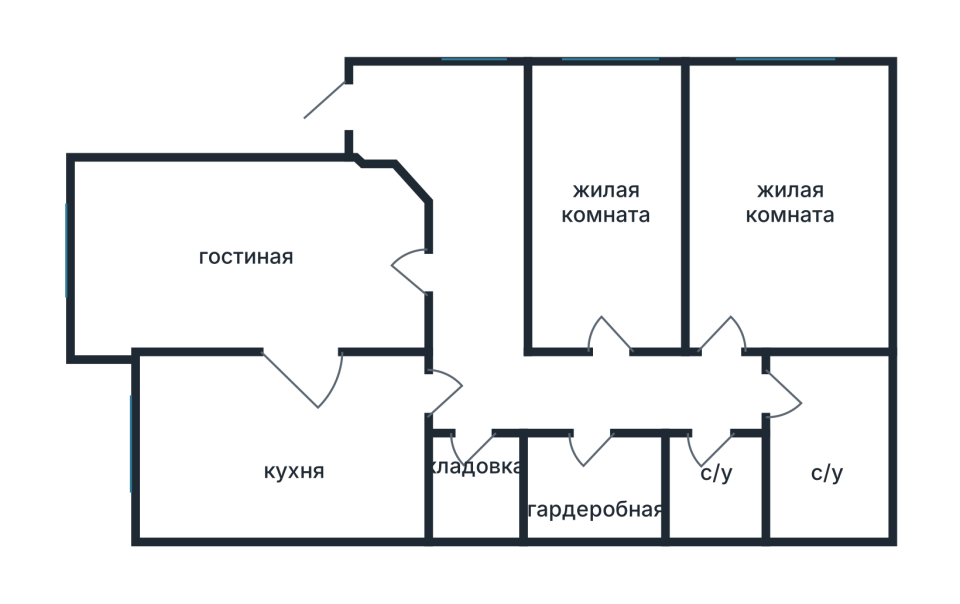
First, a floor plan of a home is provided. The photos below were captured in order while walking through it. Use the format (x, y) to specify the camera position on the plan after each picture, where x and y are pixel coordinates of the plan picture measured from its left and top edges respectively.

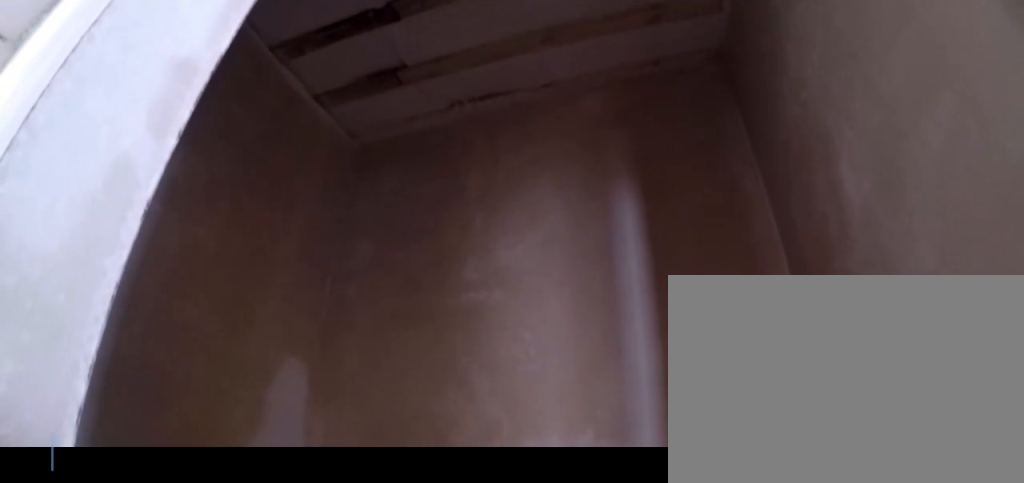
(593, 424)
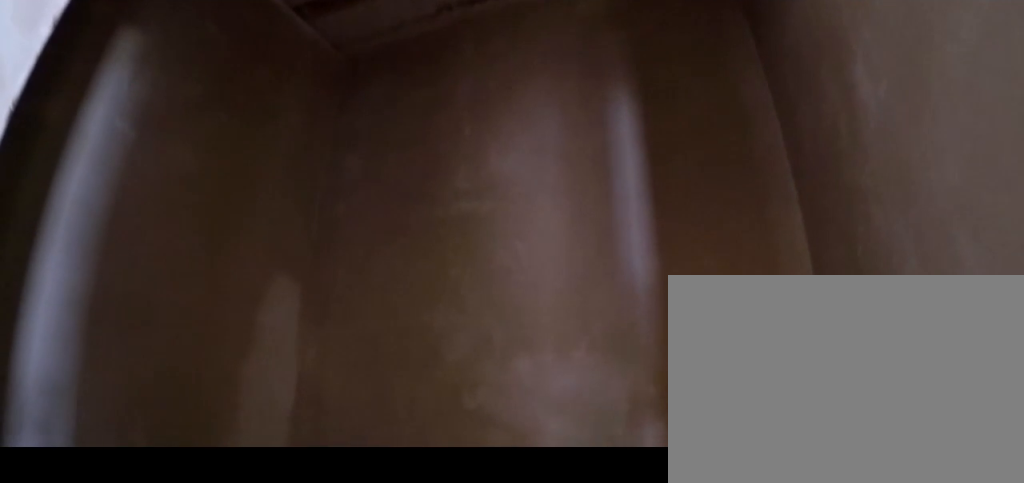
(593, 424)
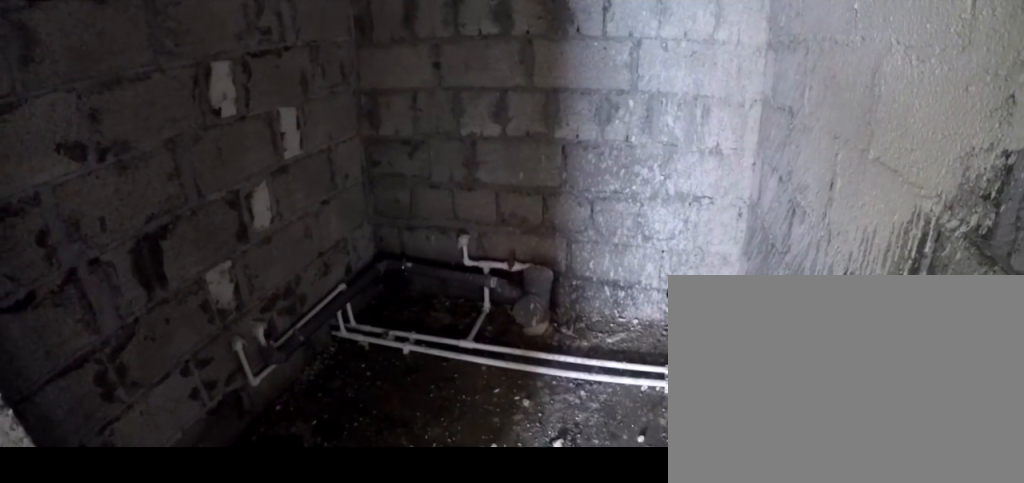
(712, 422)
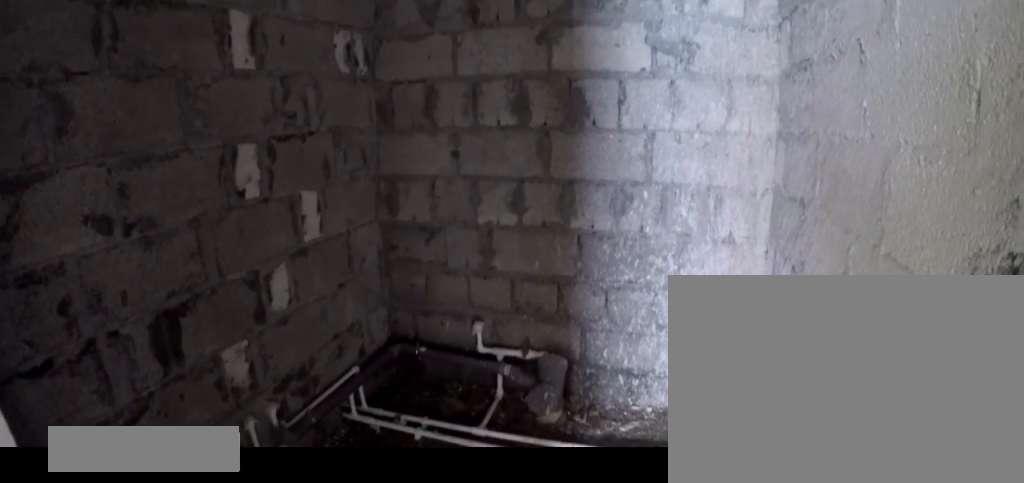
(715, 464)
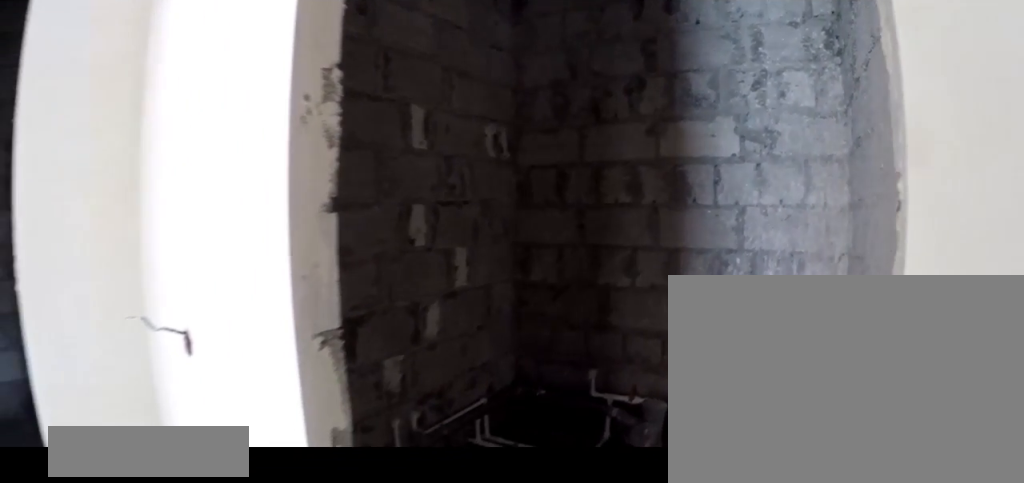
(712, 423)
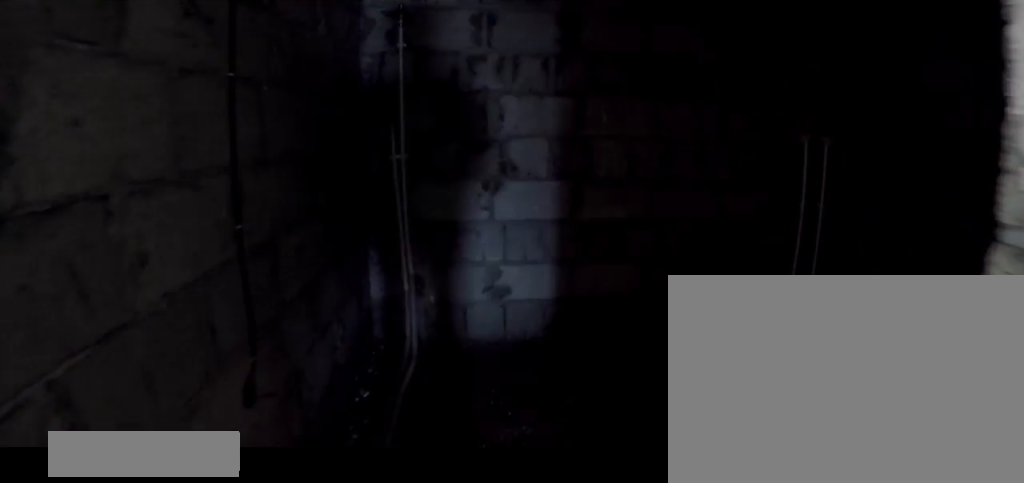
(768, 395)
